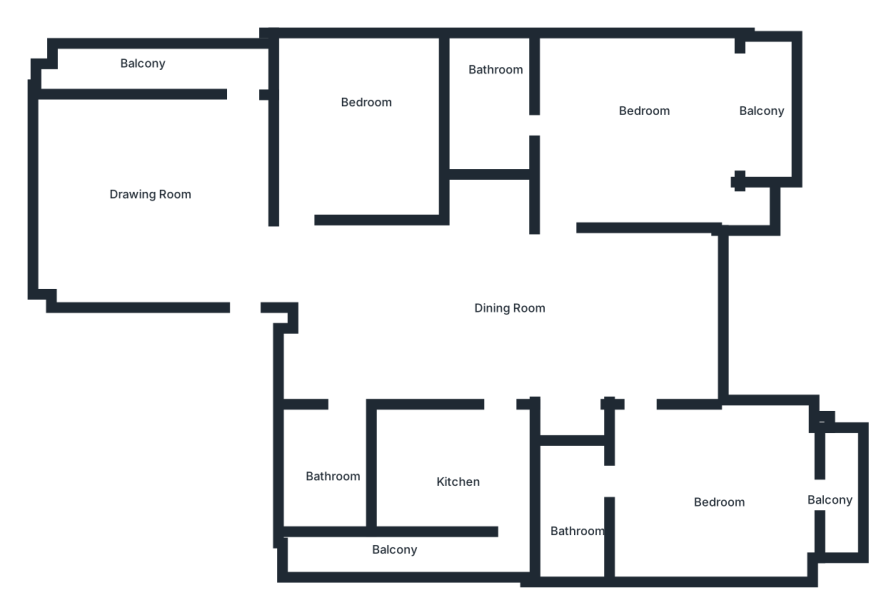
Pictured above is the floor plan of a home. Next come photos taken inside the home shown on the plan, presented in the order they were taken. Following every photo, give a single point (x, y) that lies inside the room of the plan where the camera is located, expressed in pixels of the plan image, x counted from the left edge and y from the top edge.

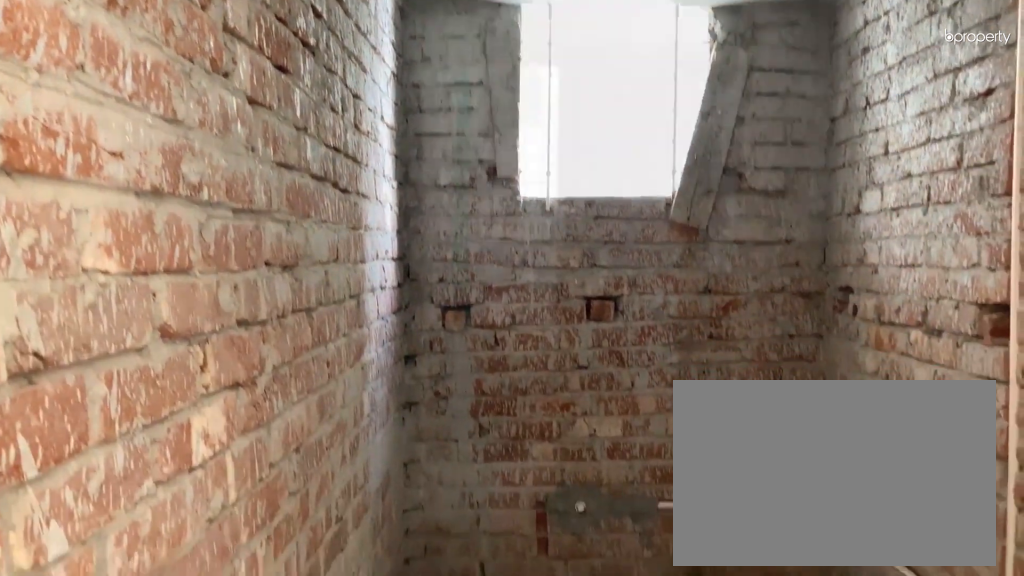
(336, 463)
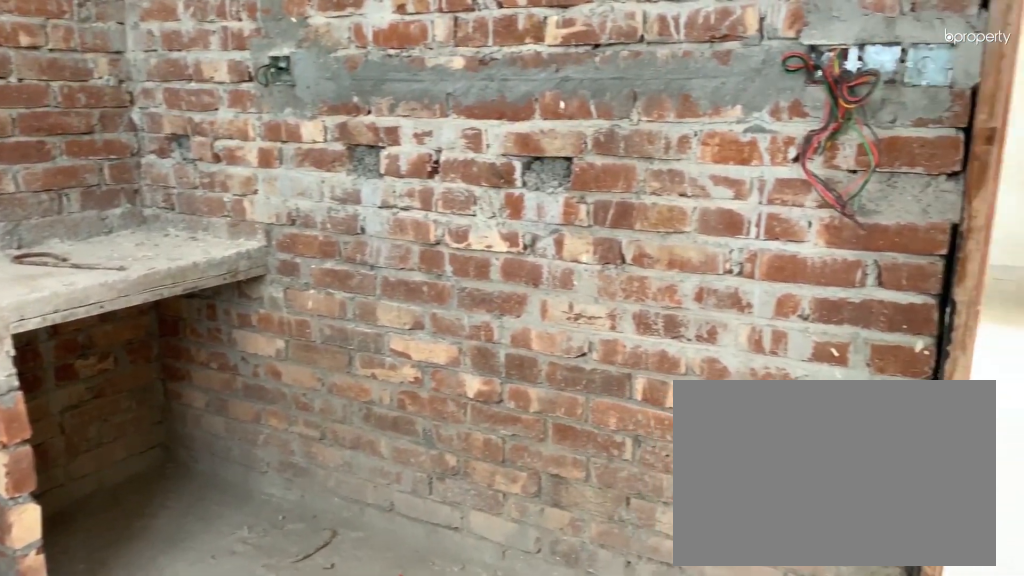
(456, 468)
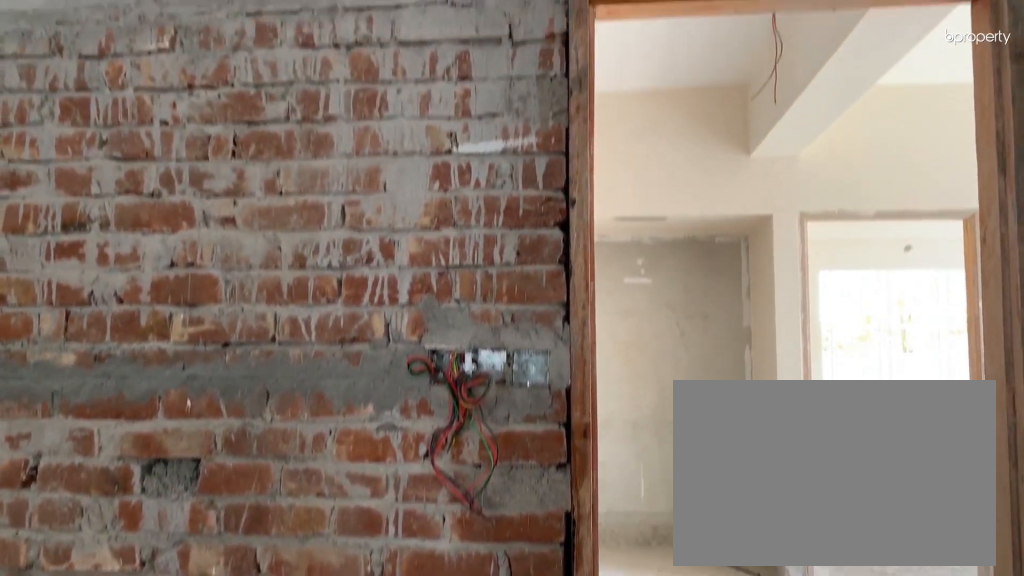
(456, 468)
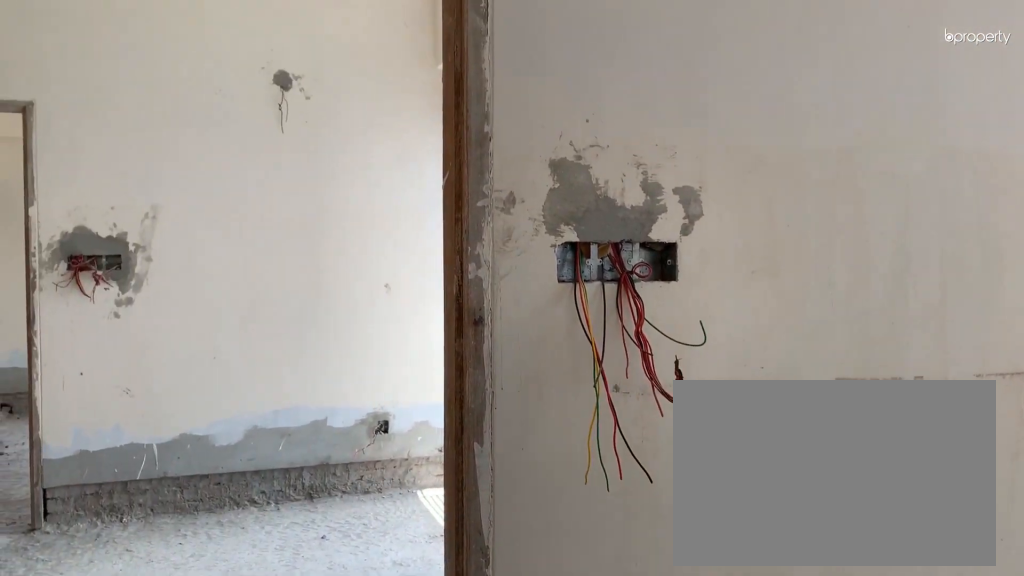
(717, 504)
